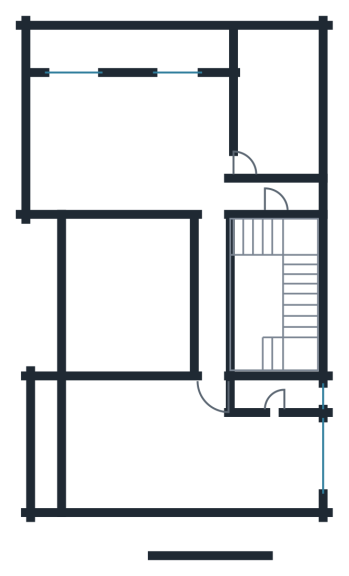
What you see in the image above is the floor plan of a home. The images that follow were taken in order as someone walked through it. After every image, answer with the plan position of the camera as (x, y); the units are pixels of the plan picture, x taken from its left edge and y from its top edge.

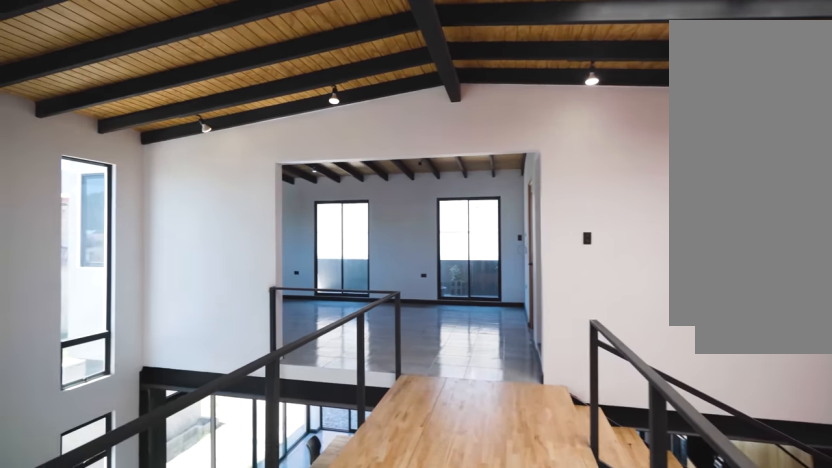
(212, 354)
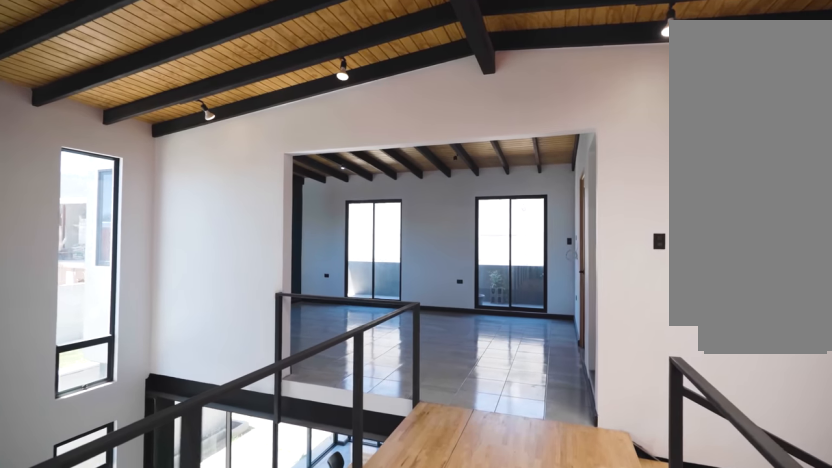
(212, 354)
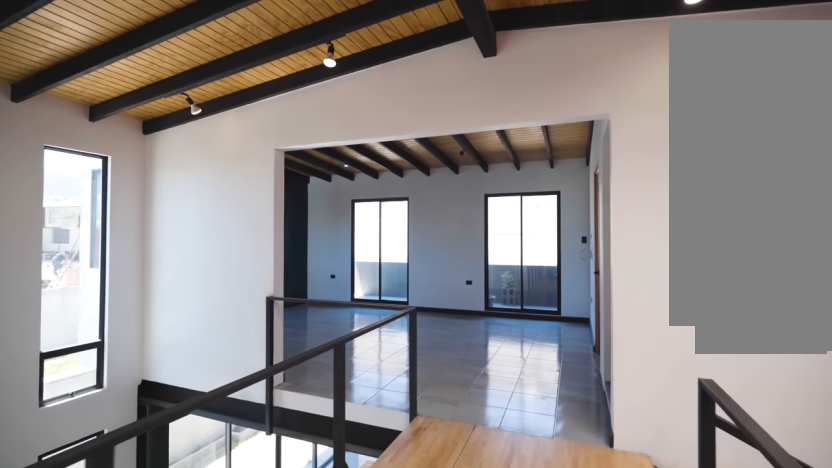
(212, 354)
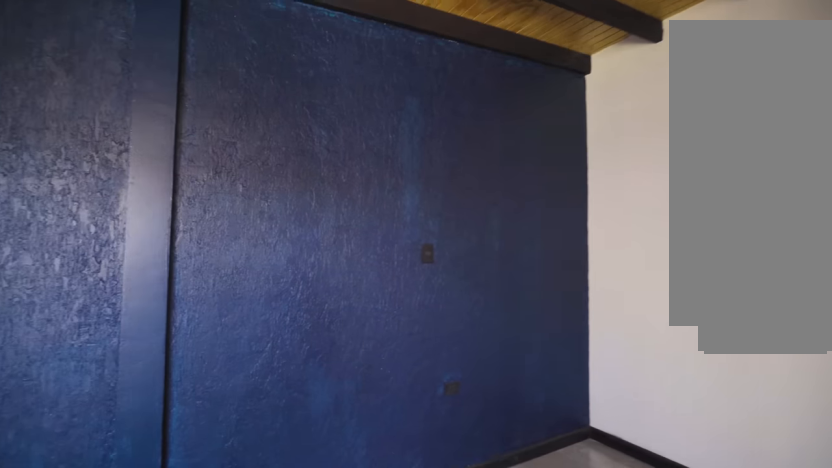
(262, 54)
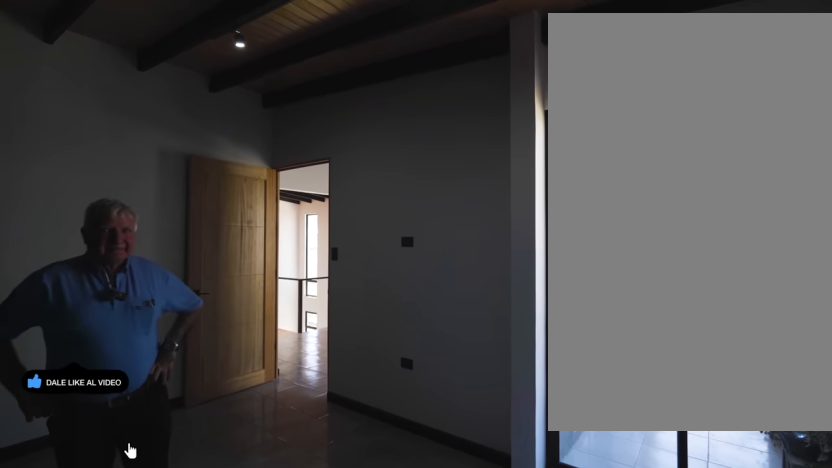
(301, 87)
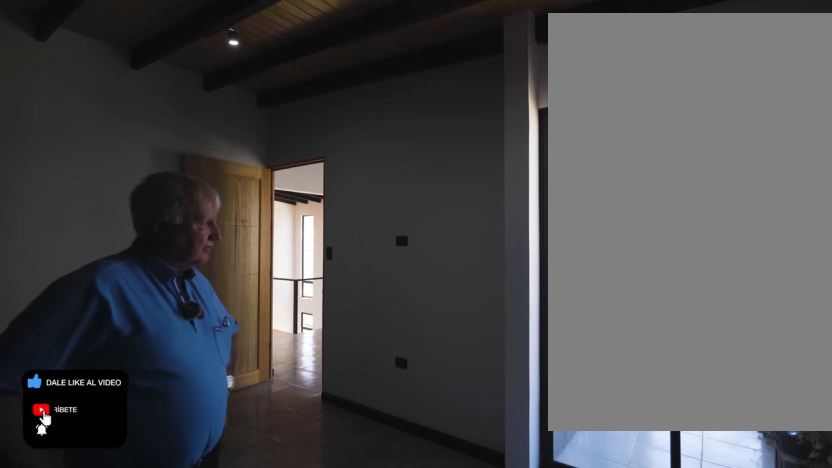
(302, 72)
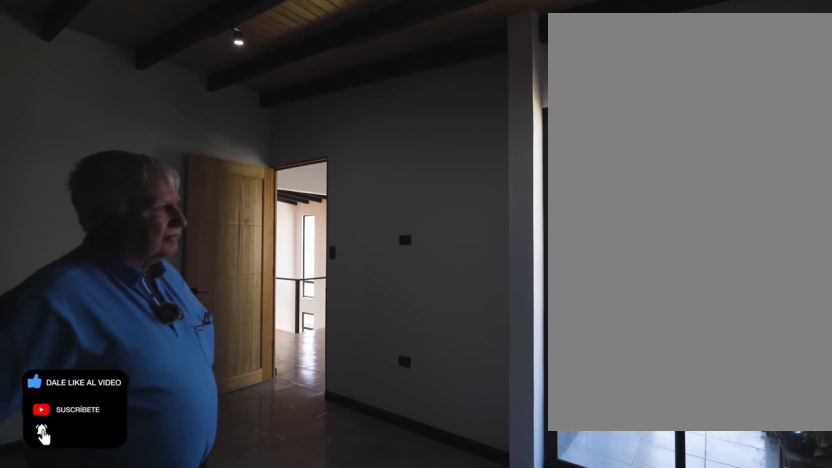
(302, 70)
